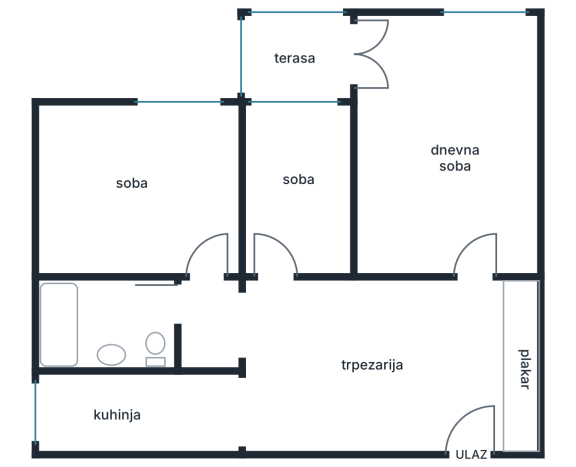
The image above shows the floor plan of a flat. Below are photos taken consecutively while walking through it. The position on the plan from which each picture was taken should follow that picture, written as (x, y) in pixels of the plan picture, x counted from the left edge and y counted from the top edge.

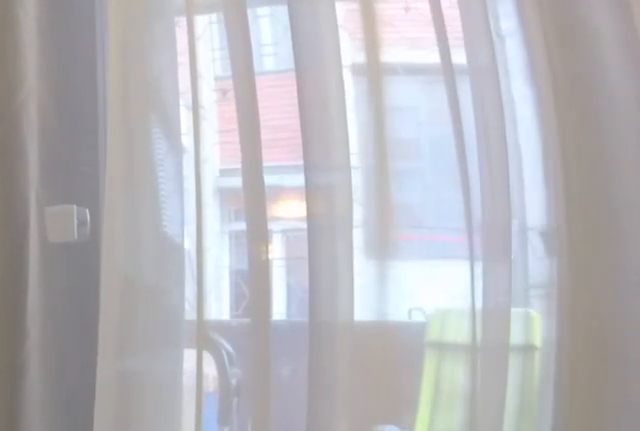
(411, 52)
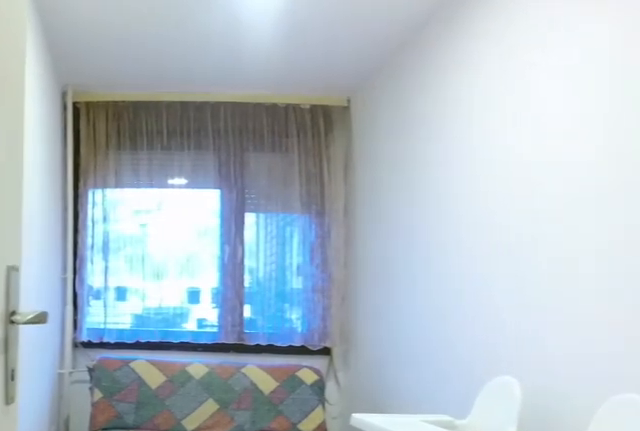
(277, 302)
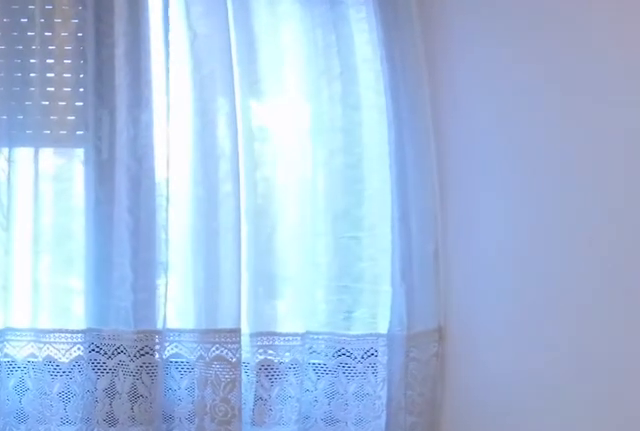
(215, 180)
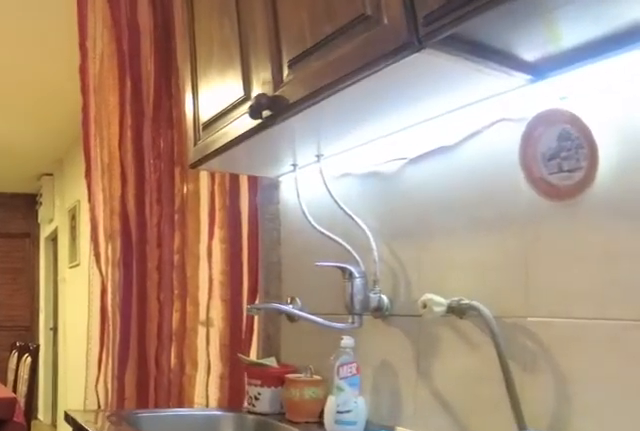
(158, 409)
